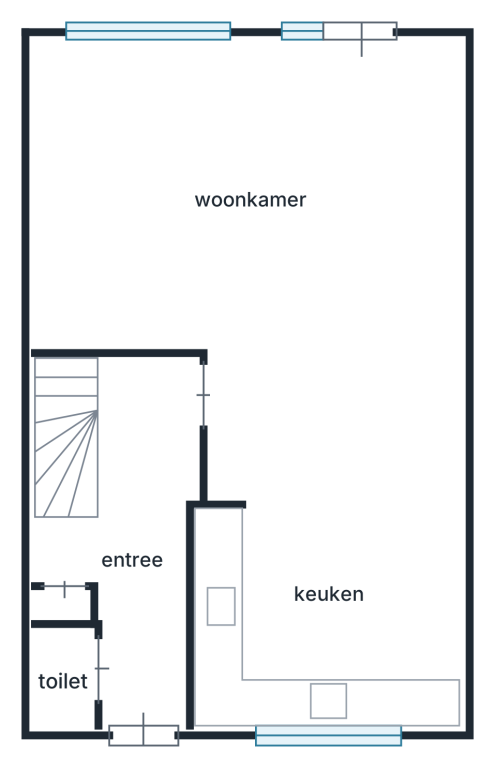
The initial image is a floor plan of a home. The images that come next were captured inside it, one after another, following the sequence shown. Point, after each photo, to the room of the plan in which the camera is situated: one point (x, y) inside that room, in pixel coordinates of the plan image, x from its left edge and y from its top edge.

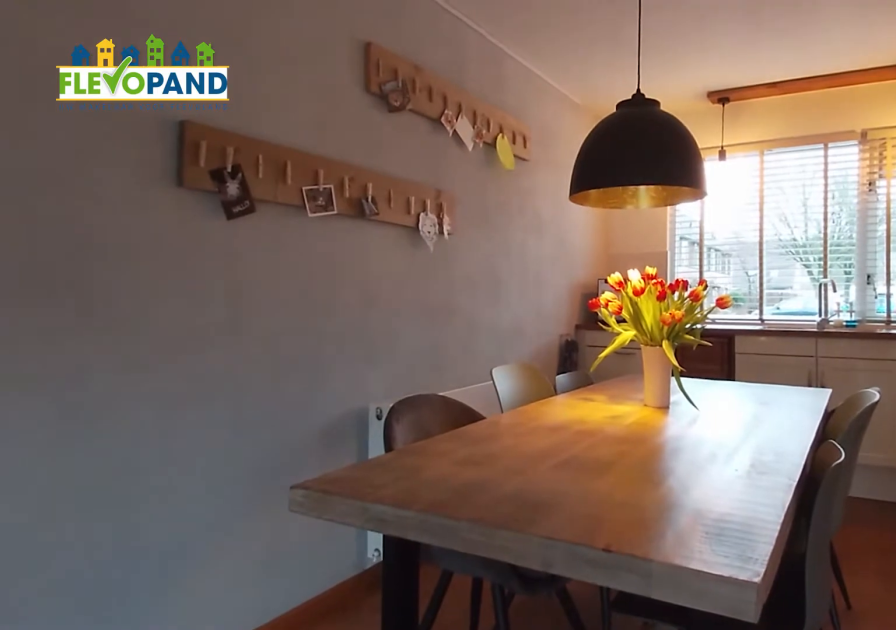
(458, 270)
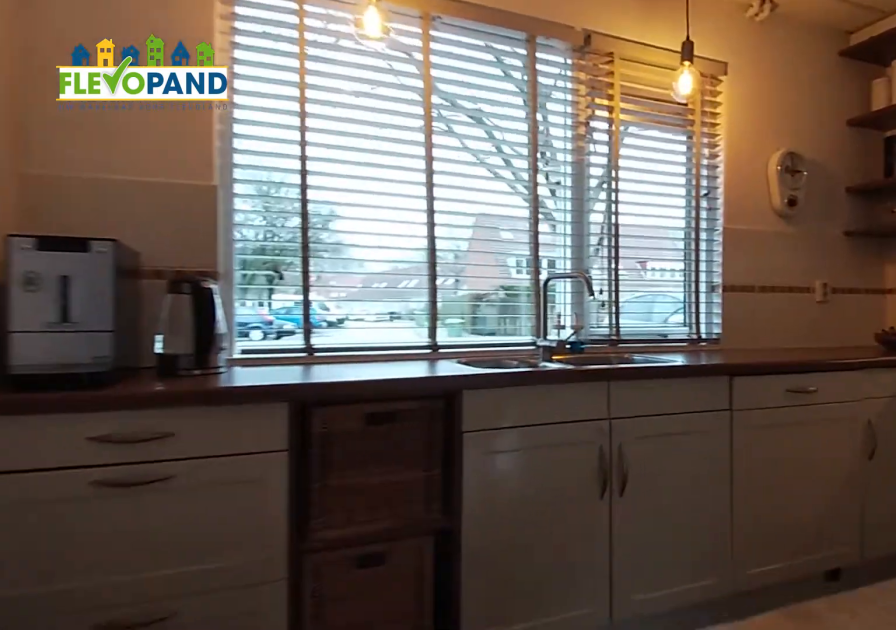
(328, 614)
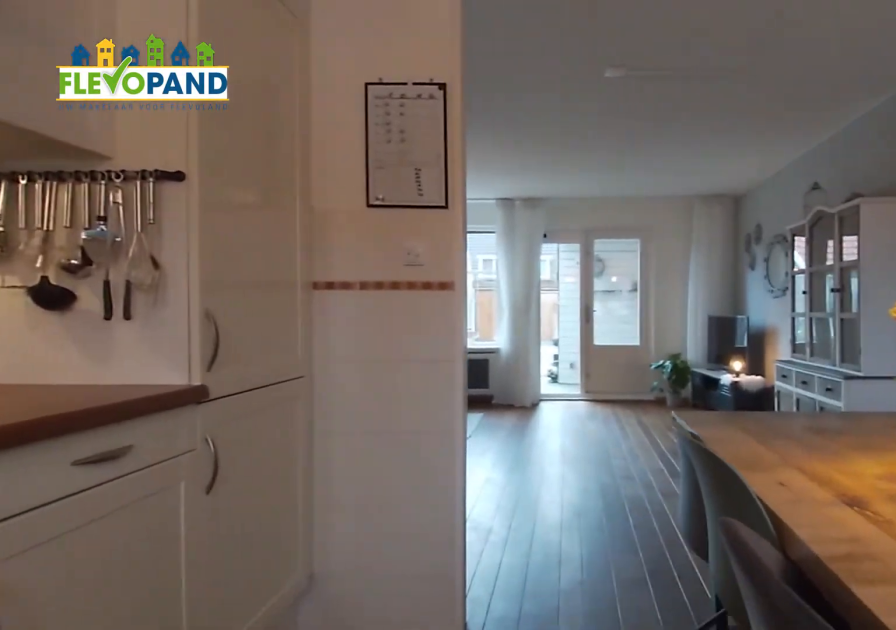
(328, 614)
